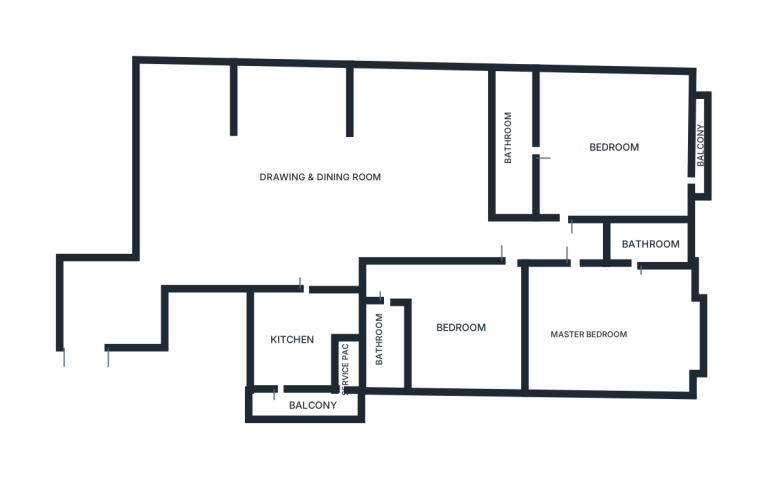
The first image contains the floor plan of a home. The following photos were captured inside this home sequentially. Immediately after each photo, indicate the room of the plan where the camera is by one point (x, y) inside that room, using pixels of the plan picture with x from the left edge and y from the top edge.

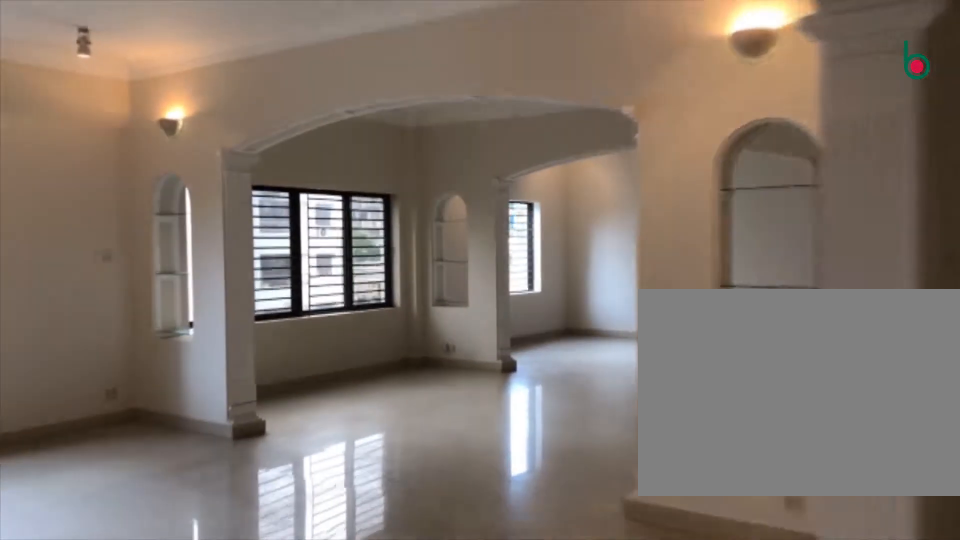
(202, 197)
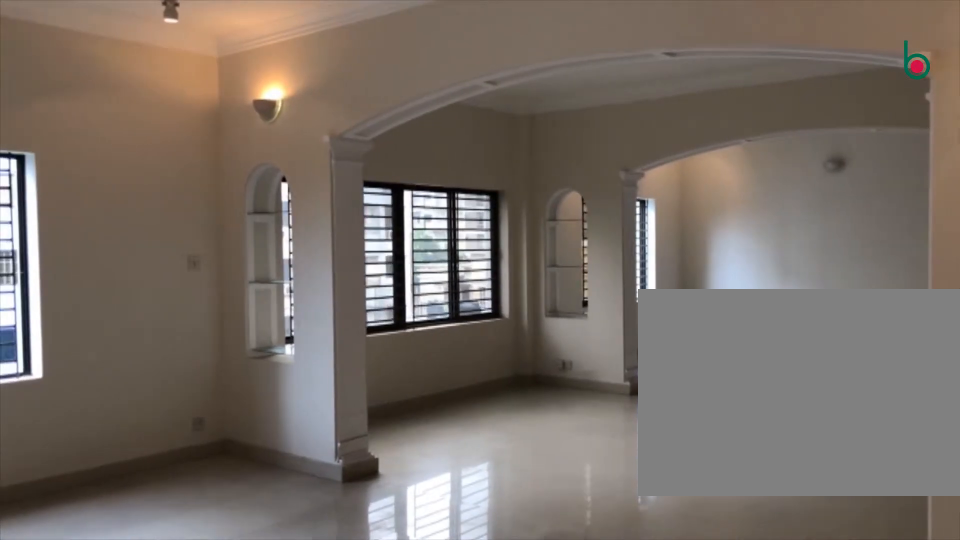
(202, 197)
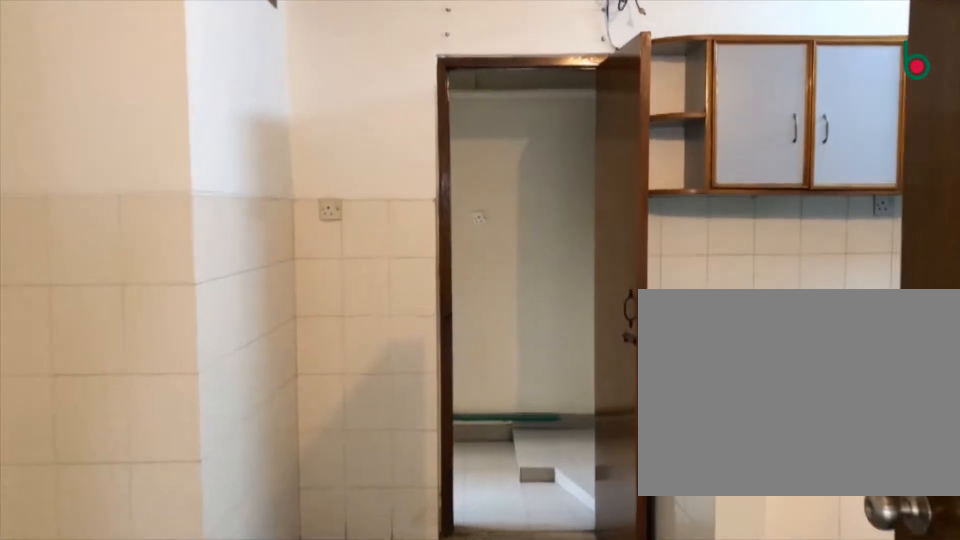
(300, 335)
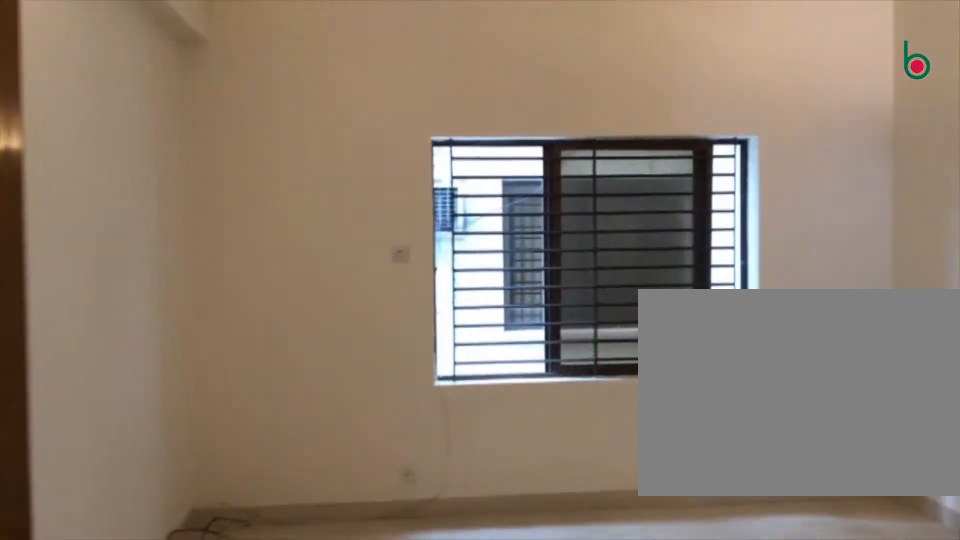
(457, 308)
